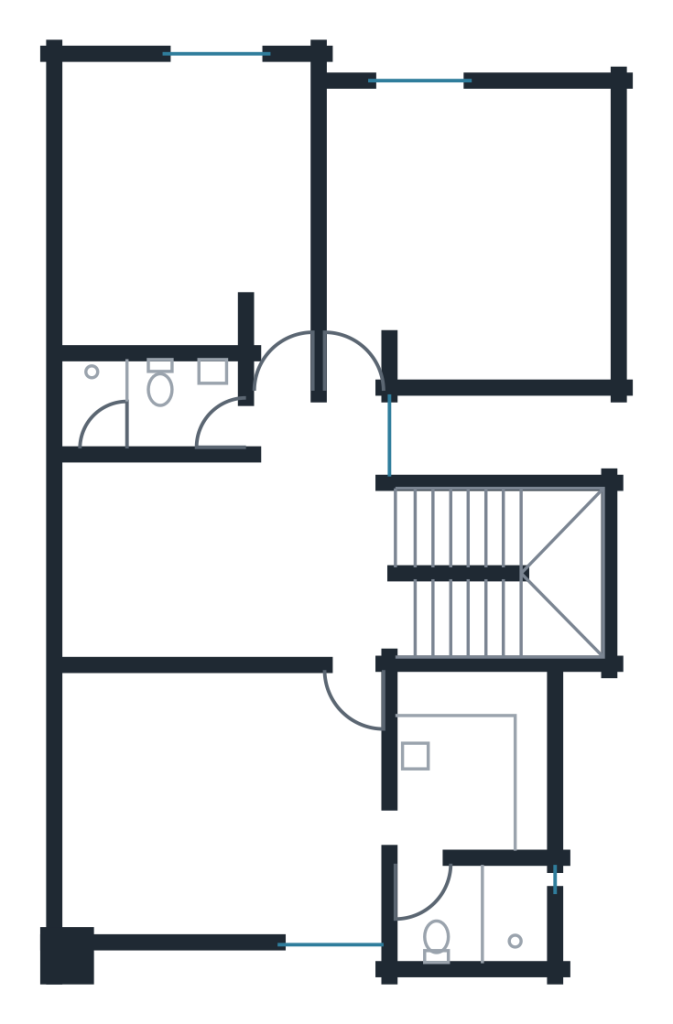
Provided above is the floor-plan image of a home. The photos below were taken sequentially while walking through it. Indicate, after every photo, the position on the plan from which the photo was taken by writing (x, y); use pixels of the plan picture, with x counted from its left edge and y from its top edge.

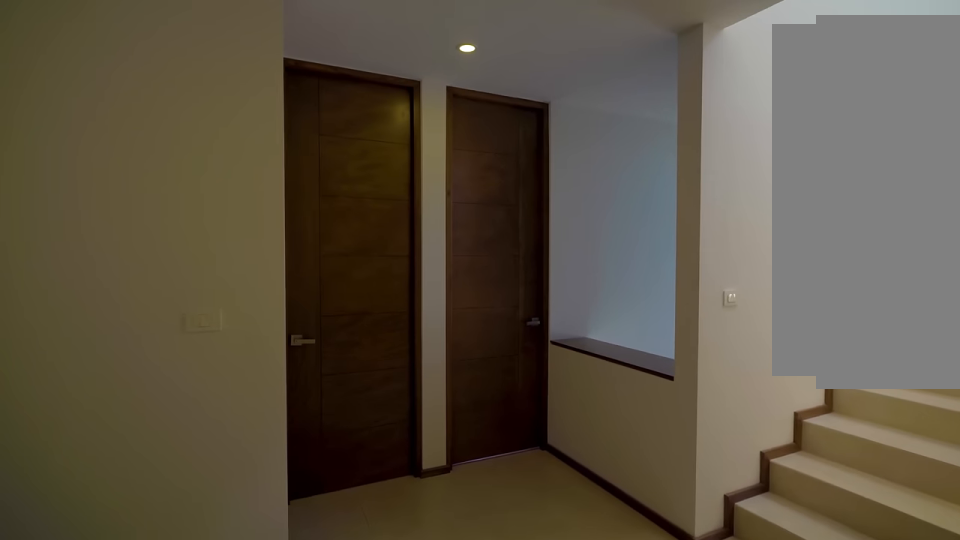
(199, 587)
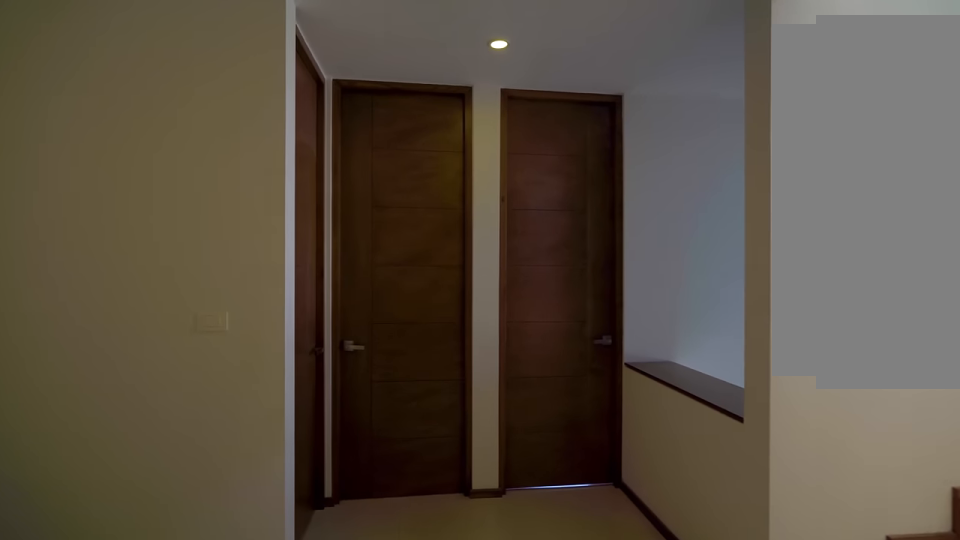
(232, 577)
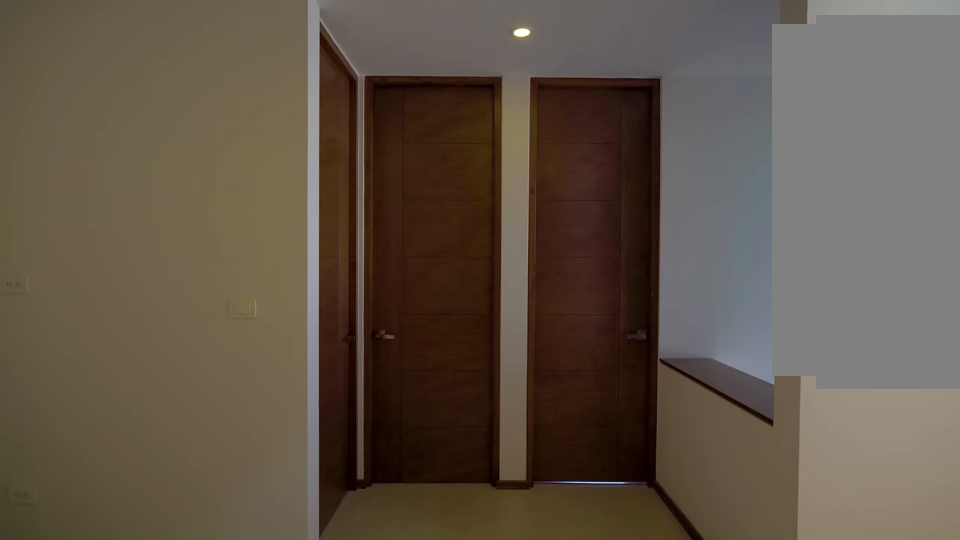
(246, 564)
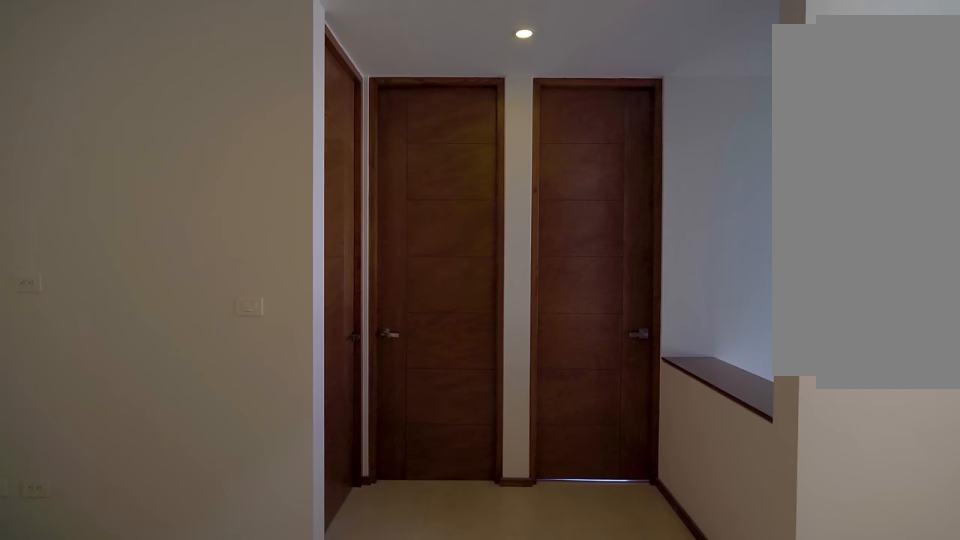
(302, 539)
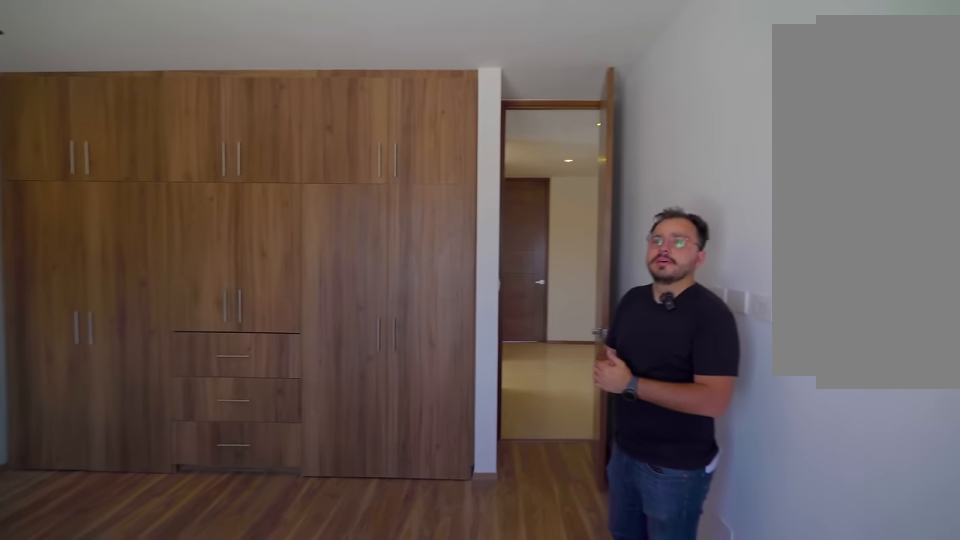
(359, 121)
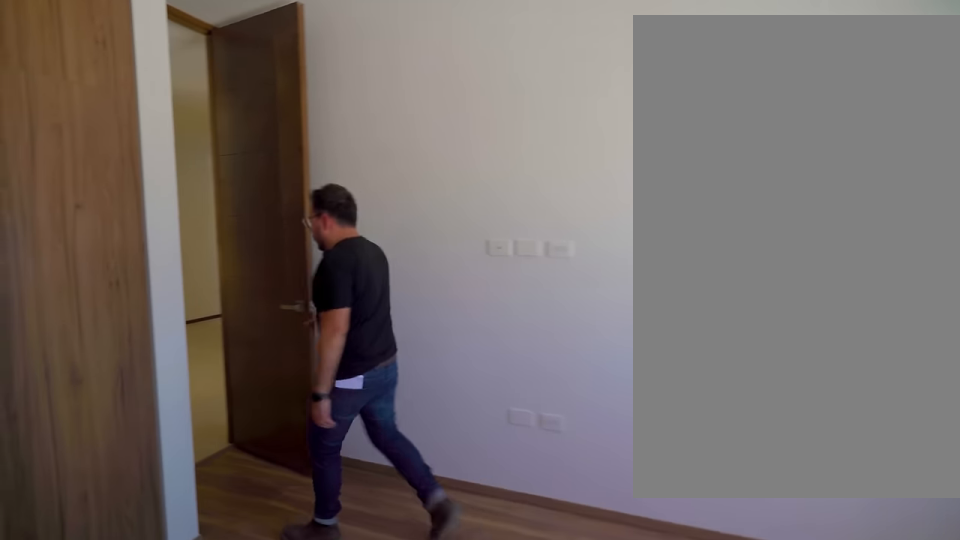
(359, 121)
